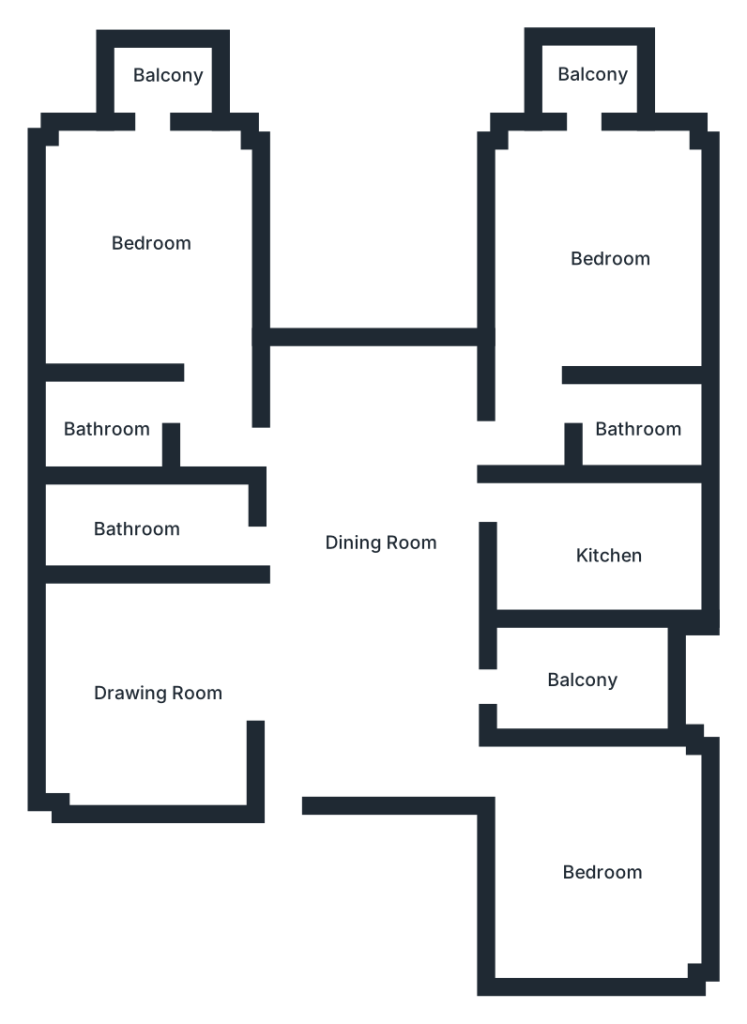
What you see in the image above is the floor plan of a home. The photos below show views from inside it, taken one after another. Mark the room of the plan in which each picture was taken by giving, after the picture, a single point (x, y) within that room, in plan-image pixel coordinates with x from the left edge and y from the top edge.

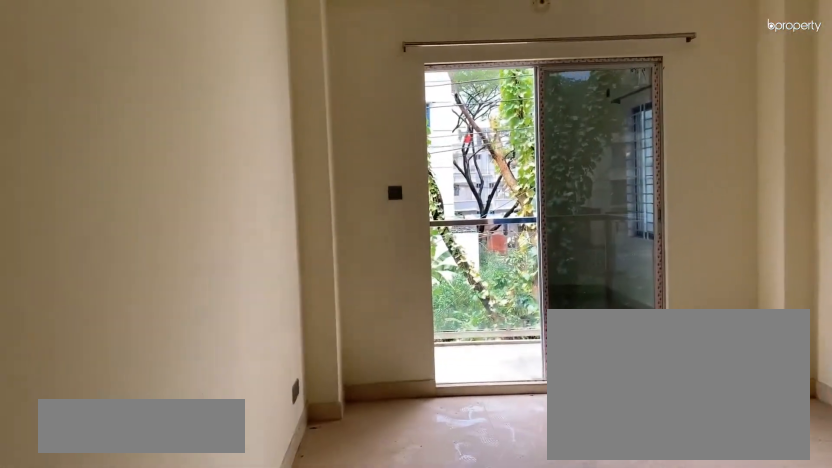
(593, 249)
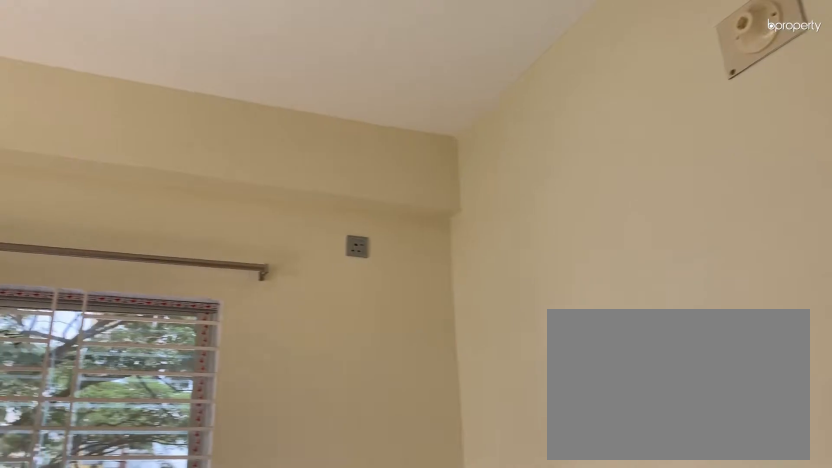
(593, 250)
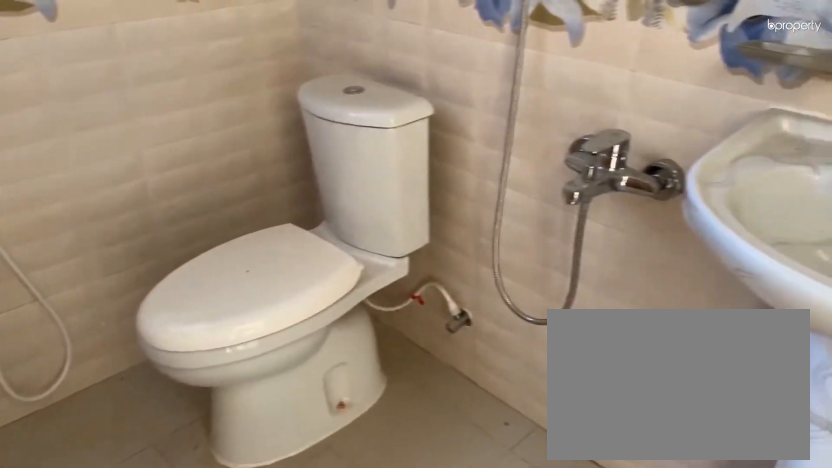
(624, 427)
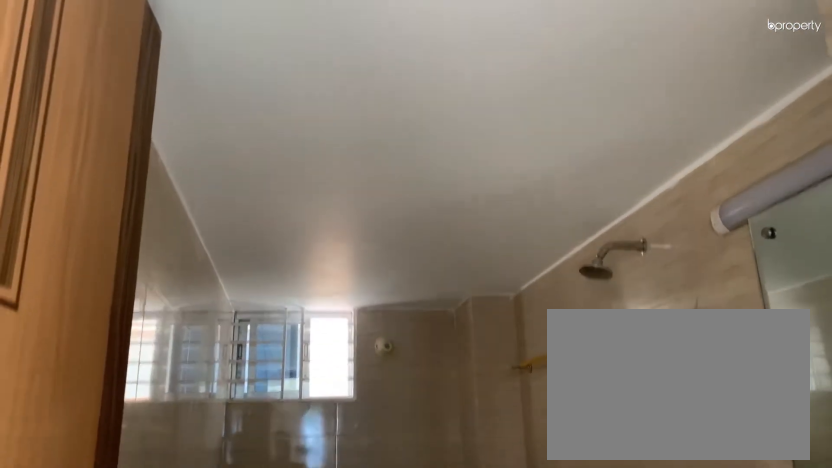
(133, 525)
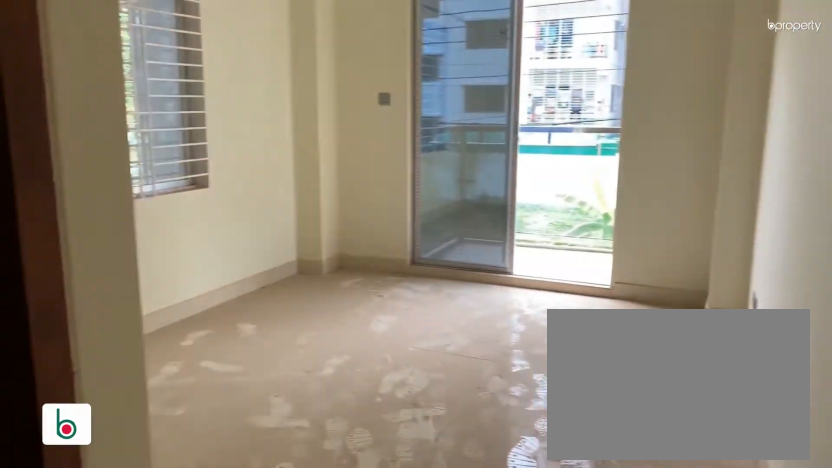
(136, 250)
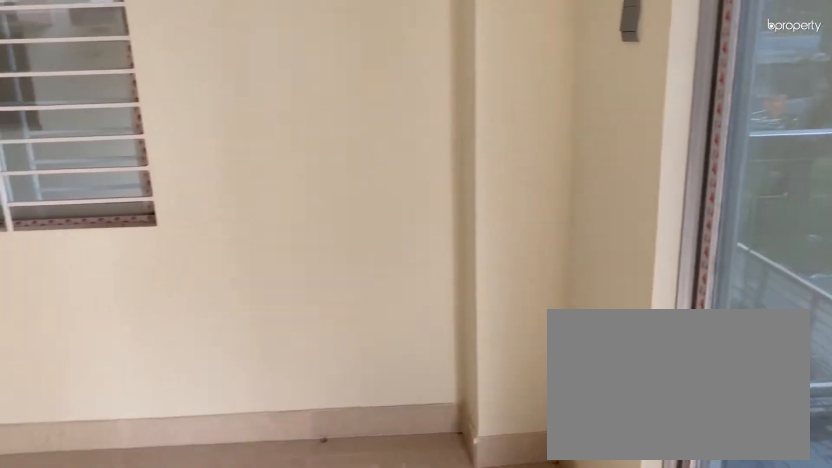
(136, 250)
